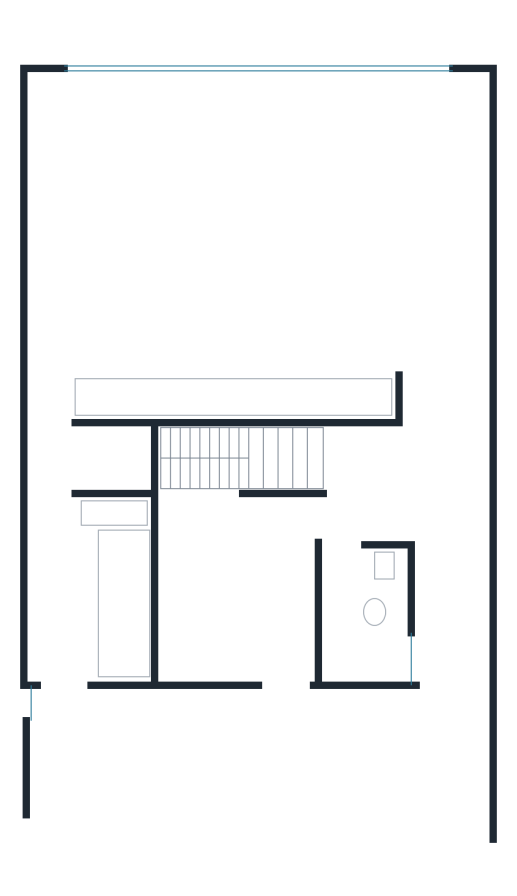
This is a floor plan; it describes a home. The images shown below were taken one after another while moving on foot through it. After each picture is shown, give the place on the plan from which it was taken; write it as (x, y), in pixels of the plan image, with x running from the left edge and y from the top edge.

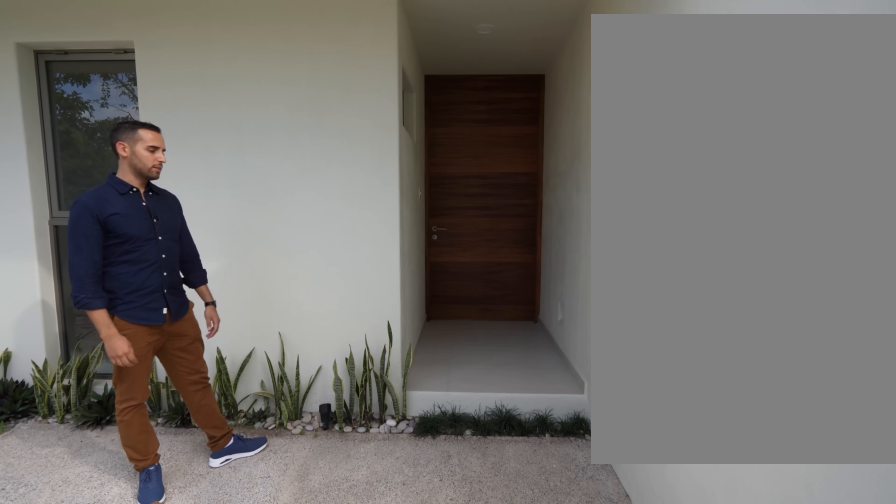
(426, 867)
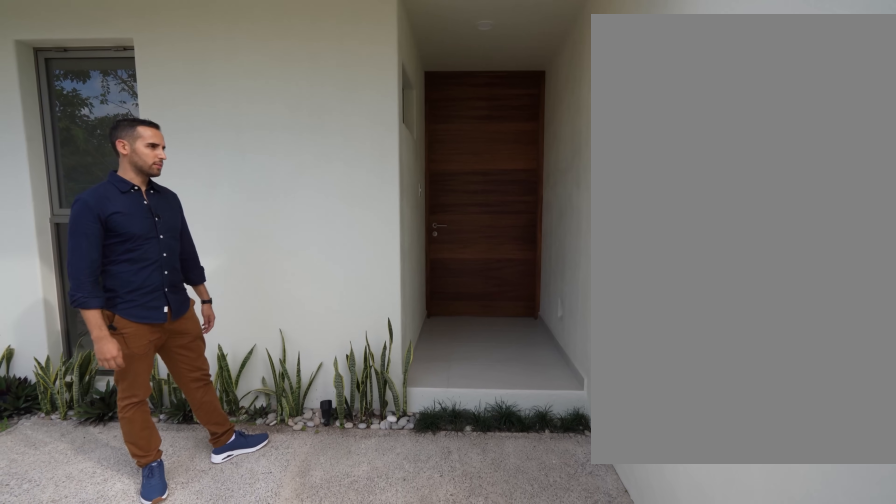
(428, 865)
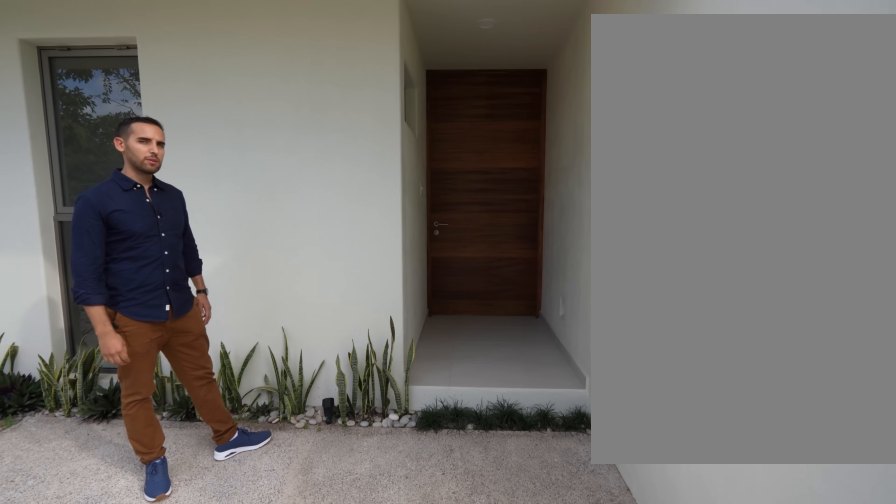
(428, 866)
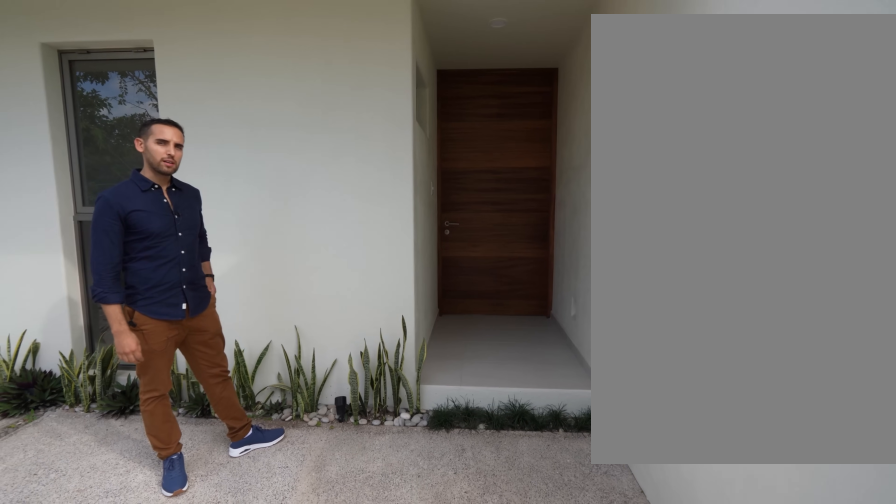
(431, 866)
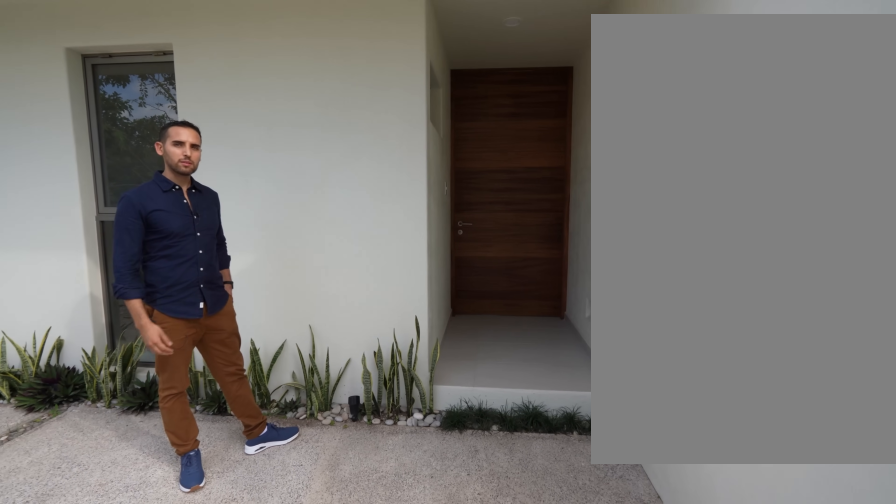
(430, 866)
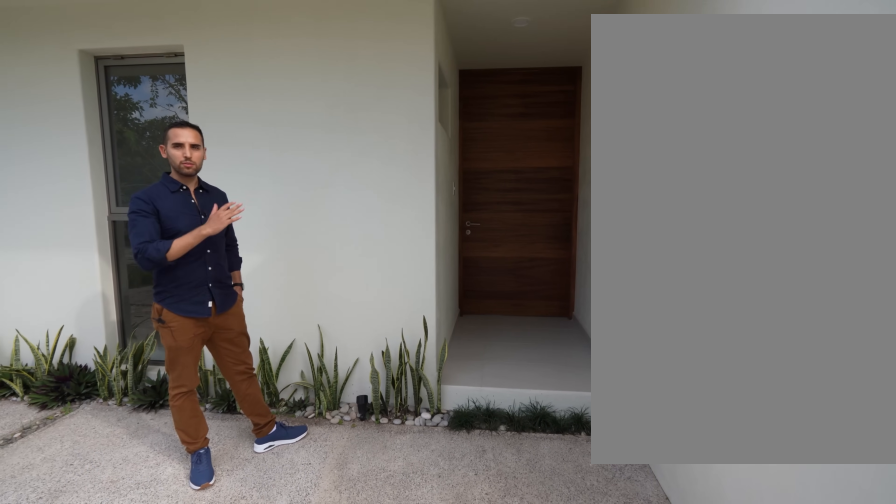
(430, 865)
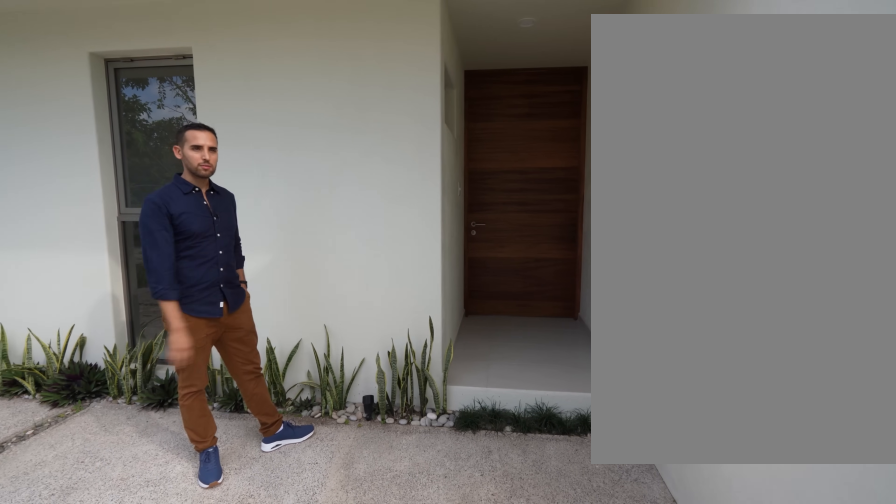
(430, 865)
